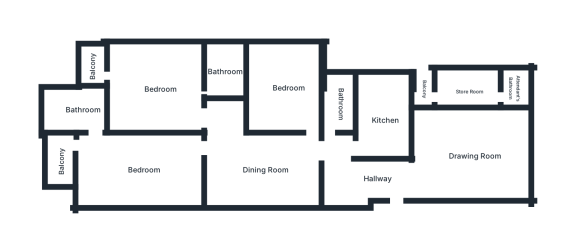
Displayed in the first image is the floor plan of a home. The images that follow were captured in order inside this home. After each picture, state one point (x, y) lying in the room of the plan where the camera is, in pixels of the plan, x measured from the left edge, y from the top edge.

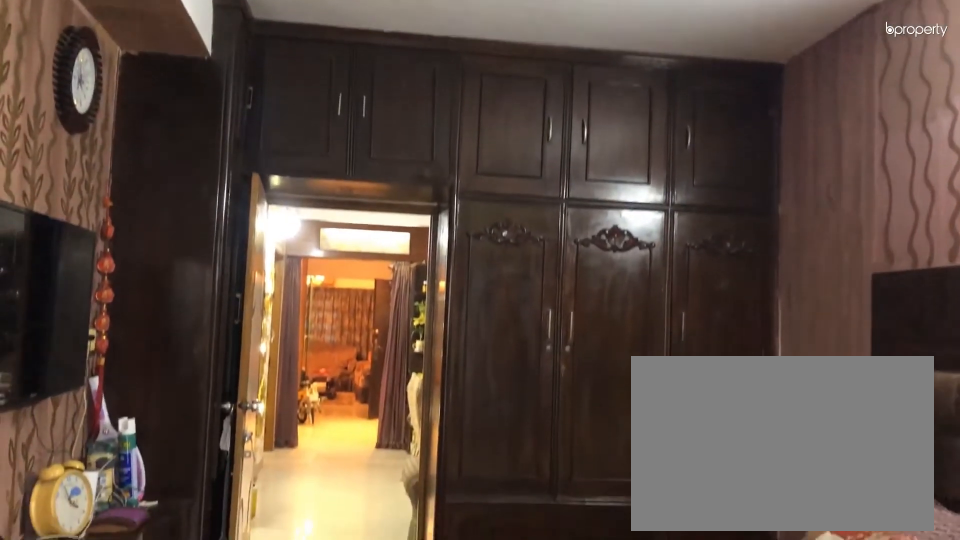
(144, 172)
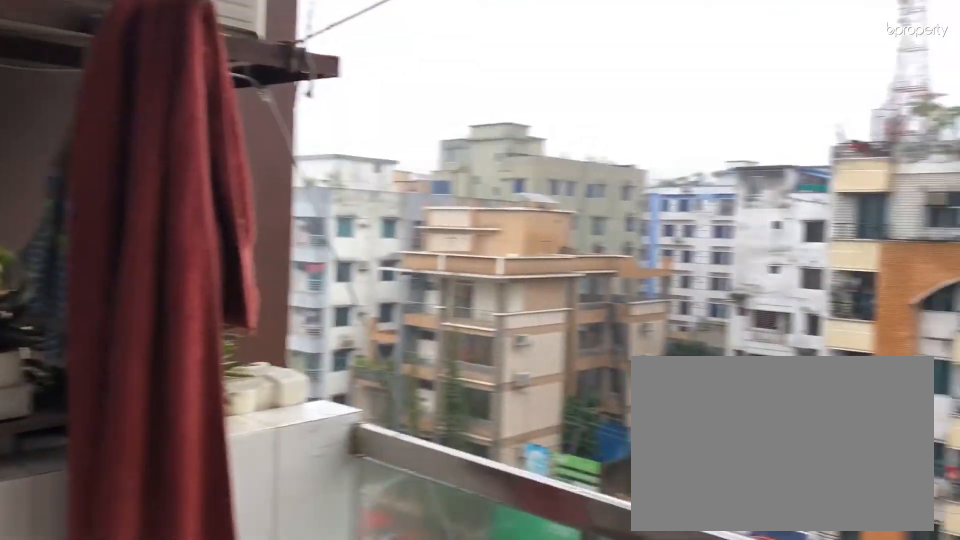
(62, 164)
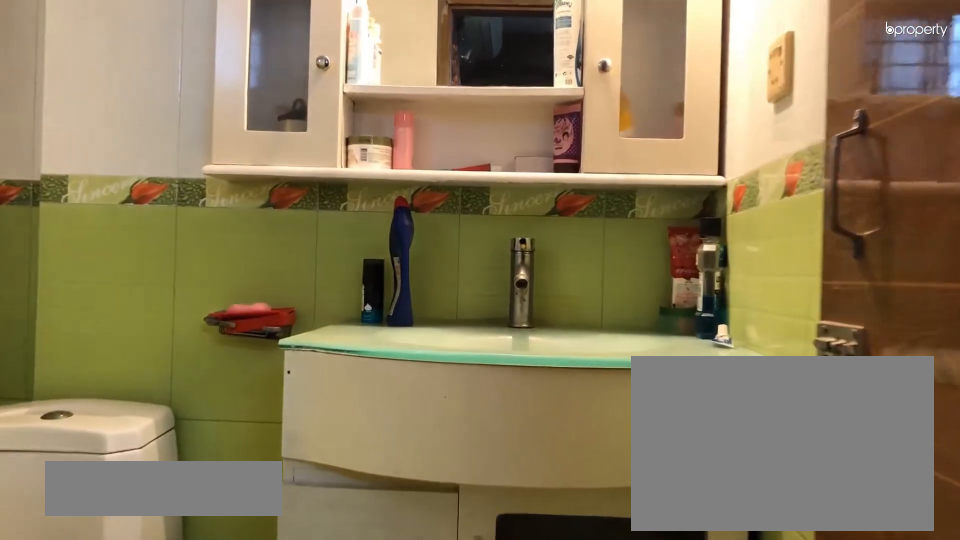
(82, 107)
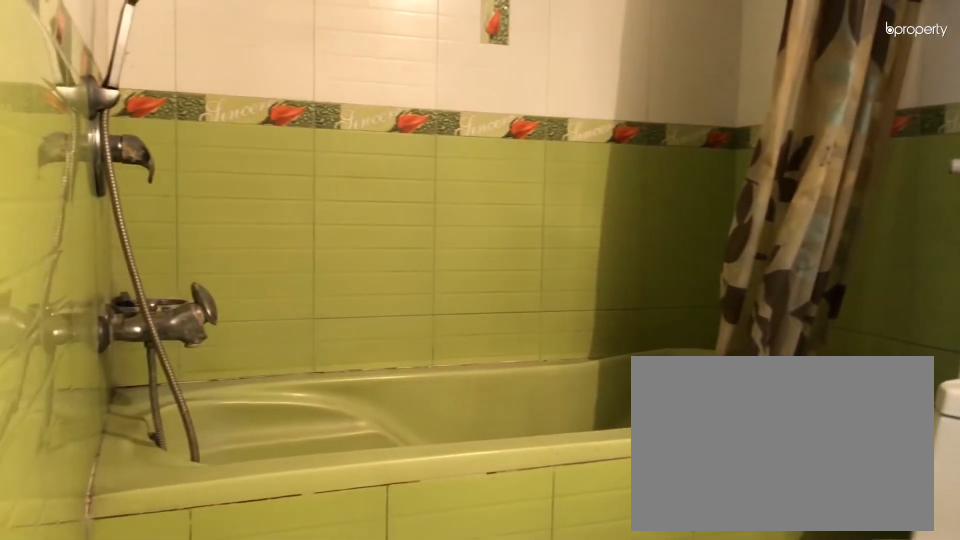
(82, 107)
